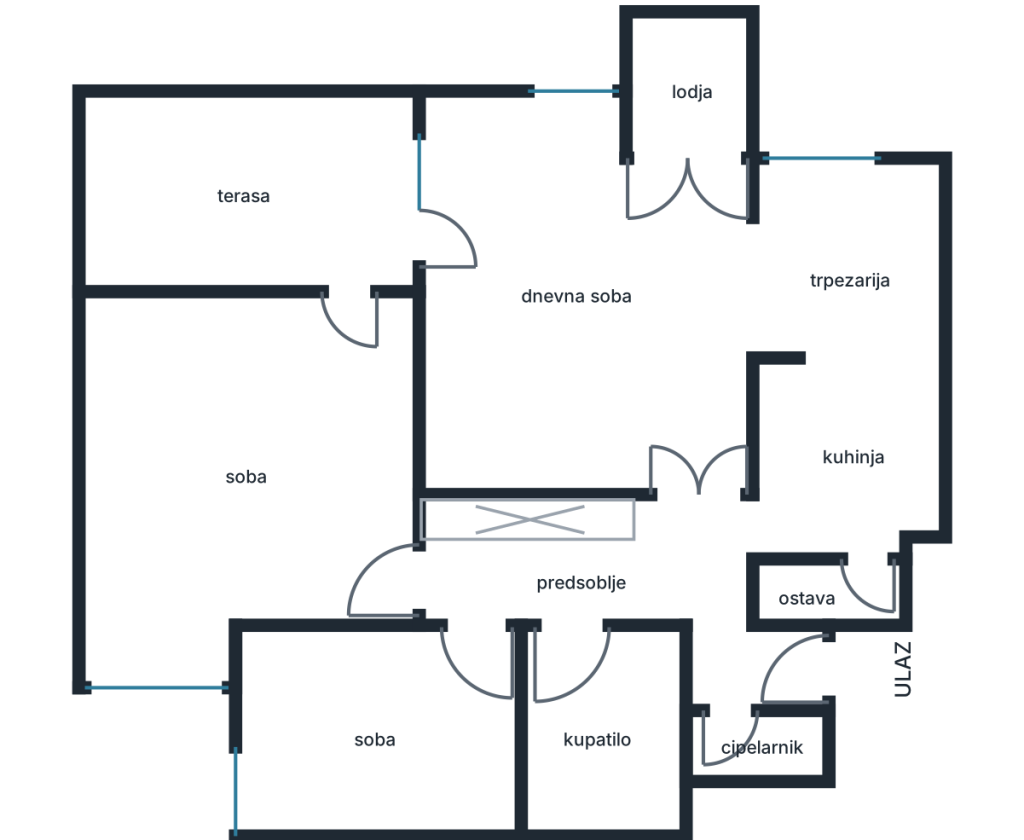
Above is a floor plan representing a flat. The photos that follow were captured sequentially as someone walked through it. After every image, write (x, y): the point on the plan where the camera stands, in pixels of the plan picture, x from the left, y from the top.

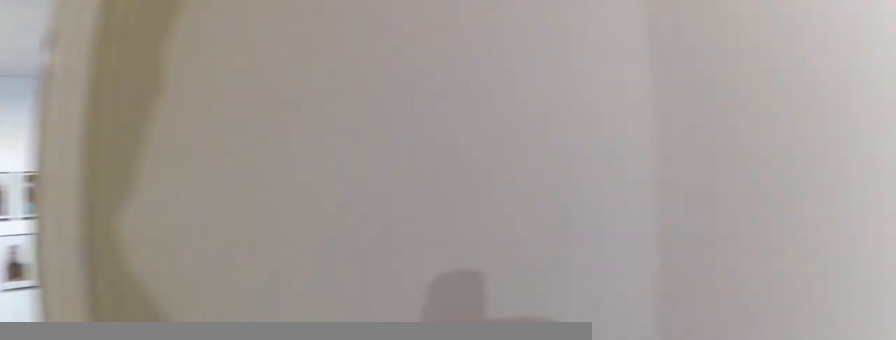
(462, 586)
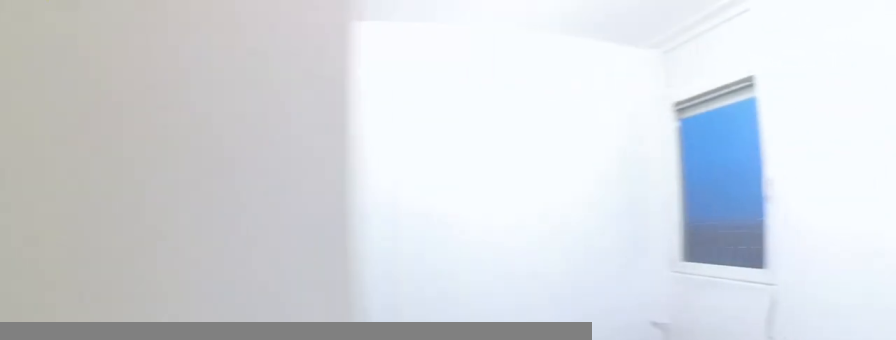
(476, 597)
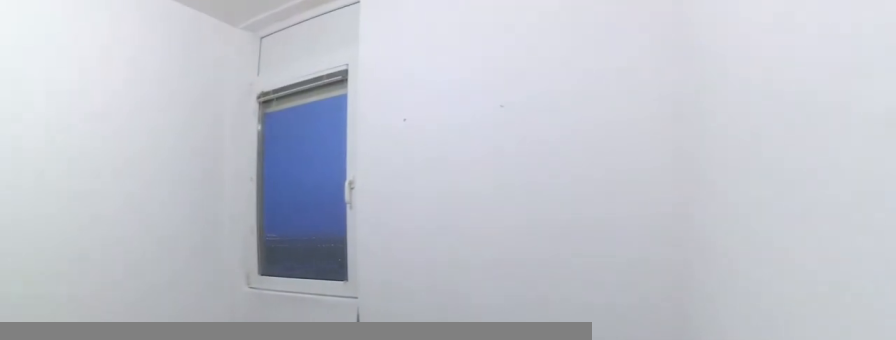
(443, 643)
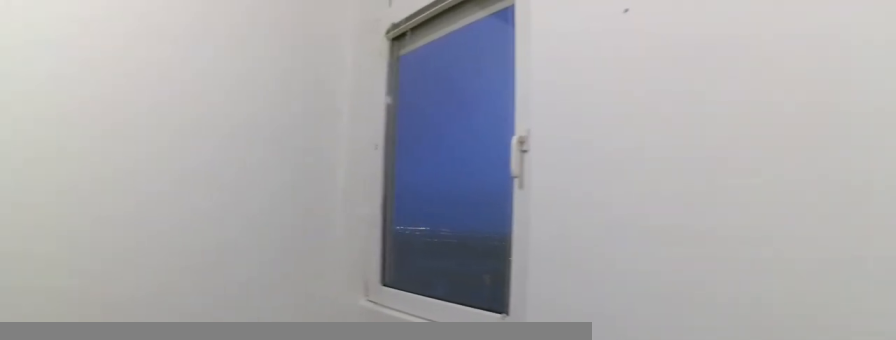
(355, 670)
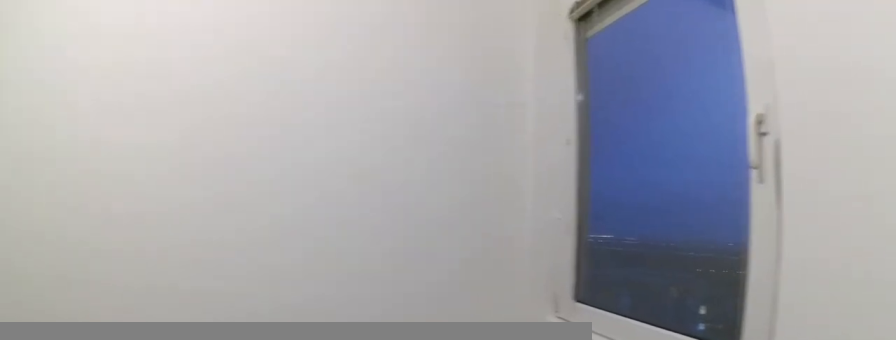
(311, 673)
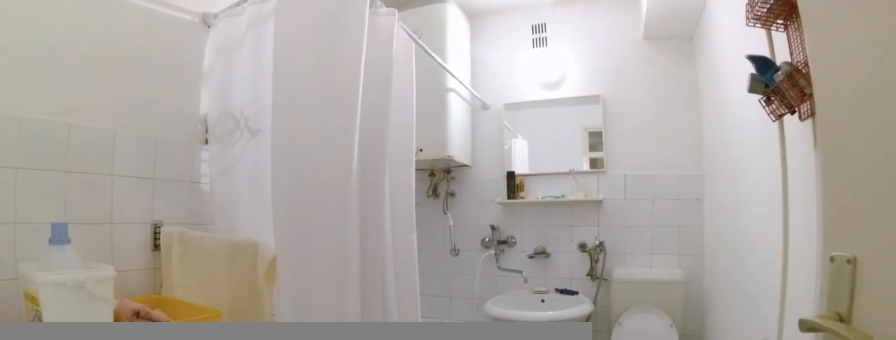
(549, 595)
